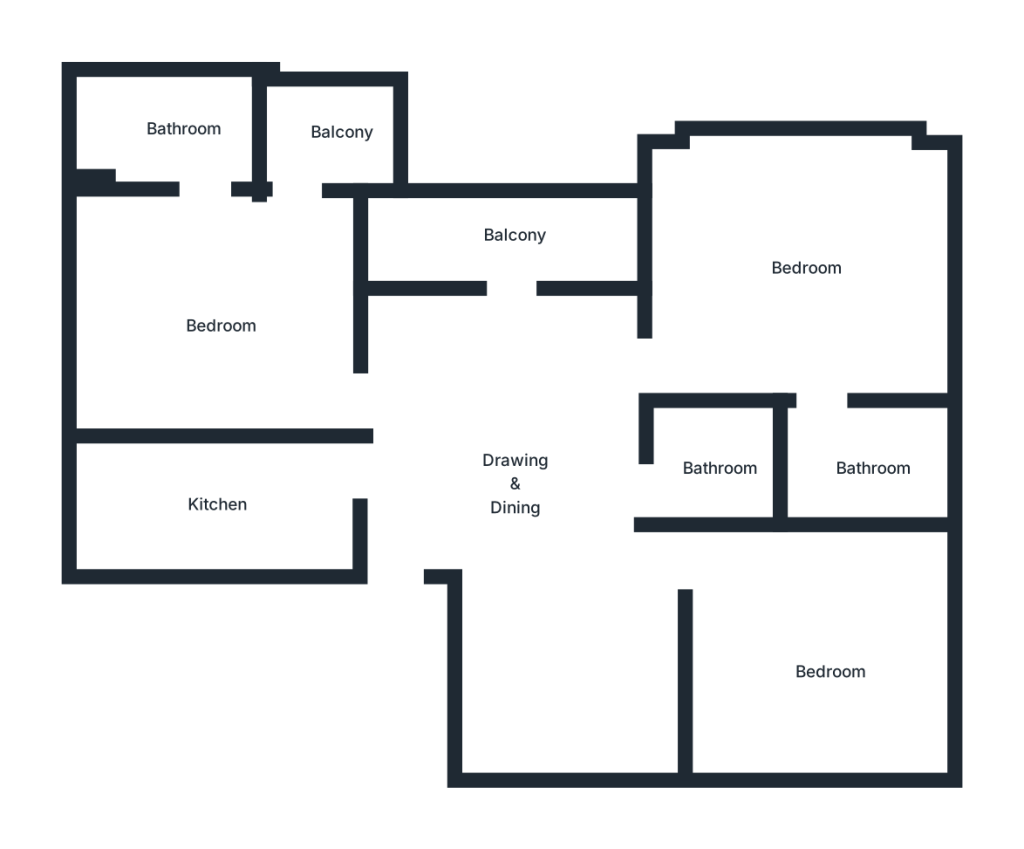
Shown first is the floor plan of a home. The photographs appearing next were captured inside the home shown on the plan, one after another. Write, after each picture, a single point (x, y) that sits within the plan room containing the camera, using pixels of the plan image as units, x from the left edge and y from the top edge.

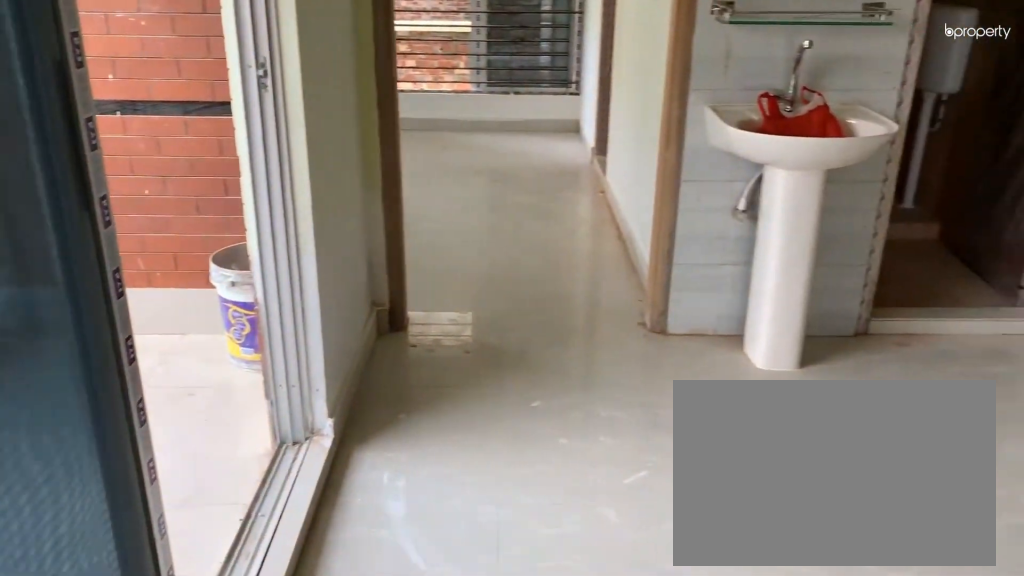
(517, 500)
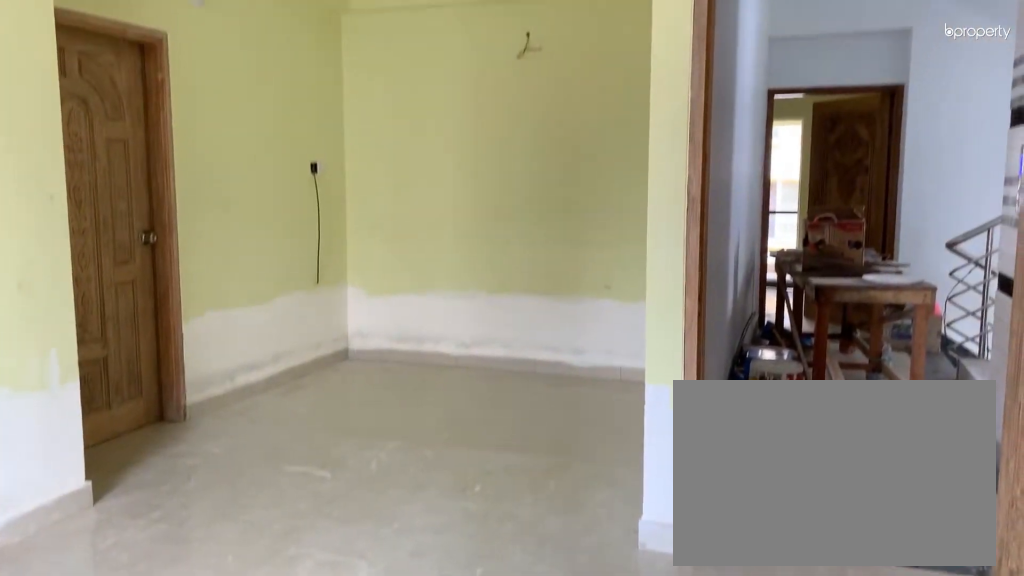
(517, 500)
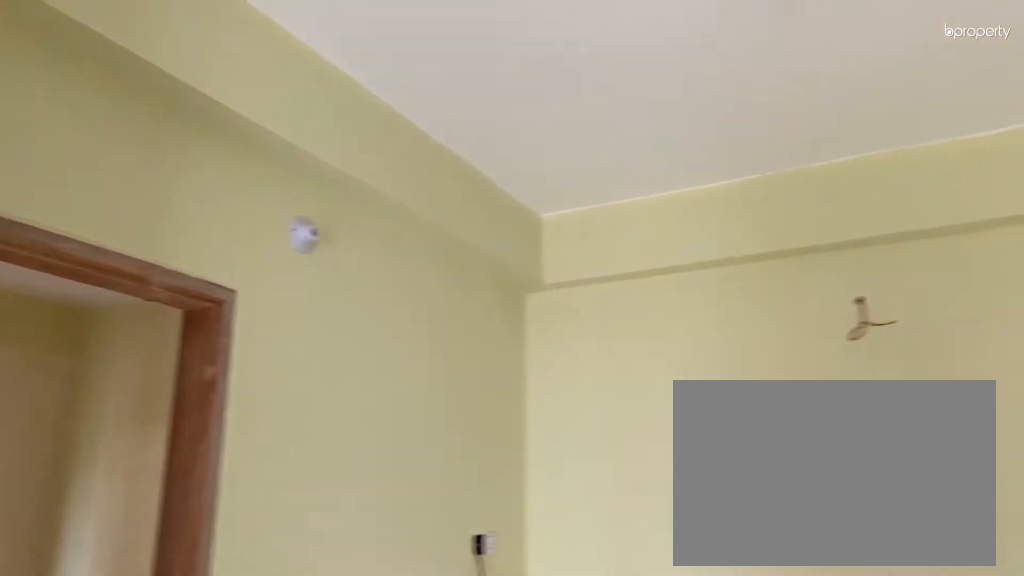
(568, 680)
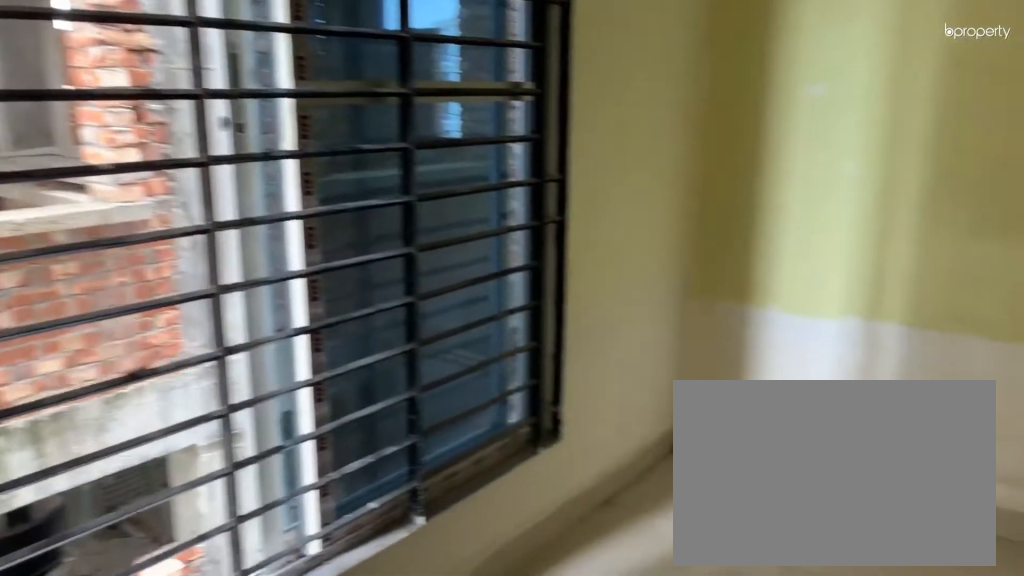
(826, 668)
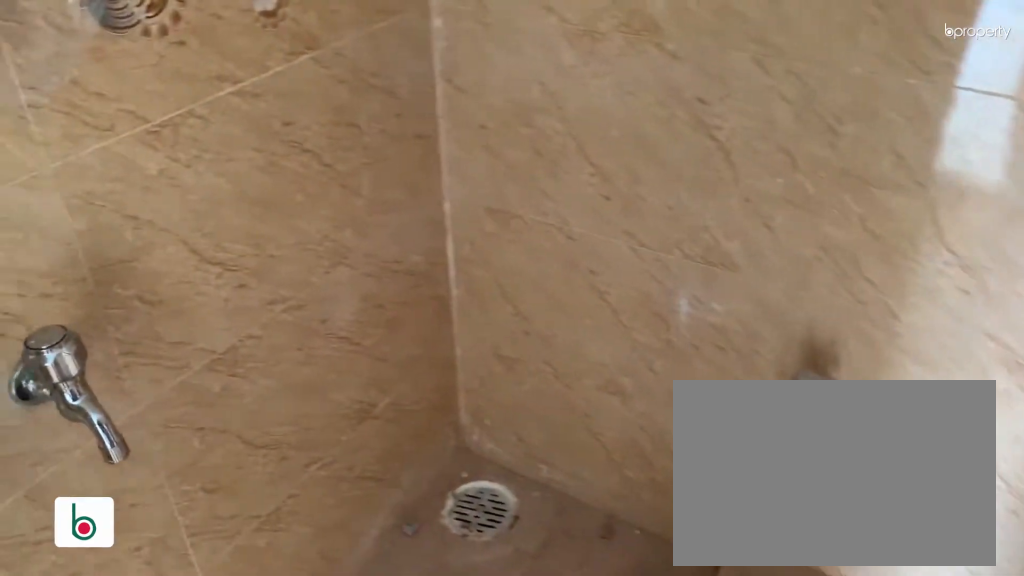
(722, 466)
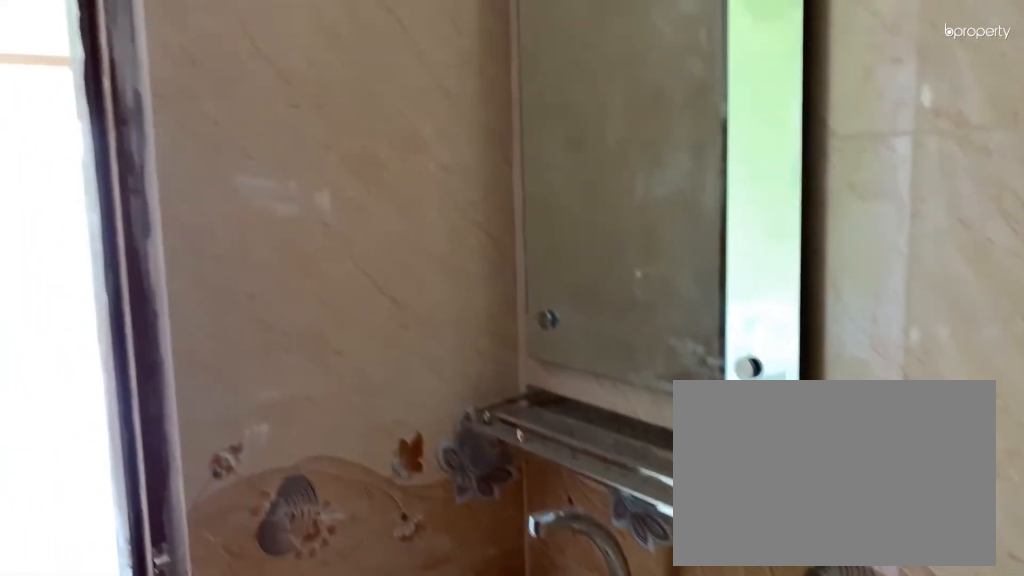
(722, 466)
